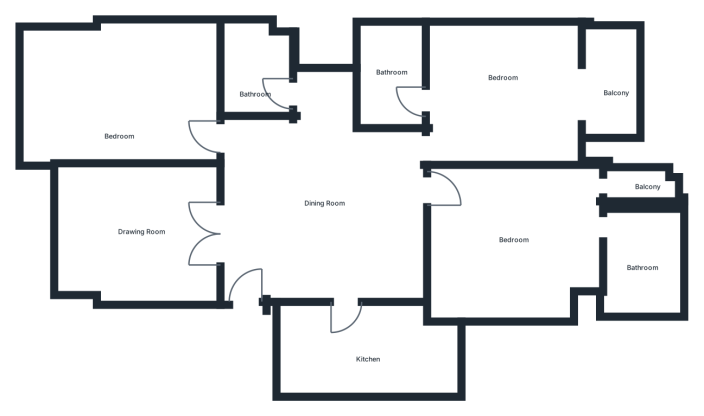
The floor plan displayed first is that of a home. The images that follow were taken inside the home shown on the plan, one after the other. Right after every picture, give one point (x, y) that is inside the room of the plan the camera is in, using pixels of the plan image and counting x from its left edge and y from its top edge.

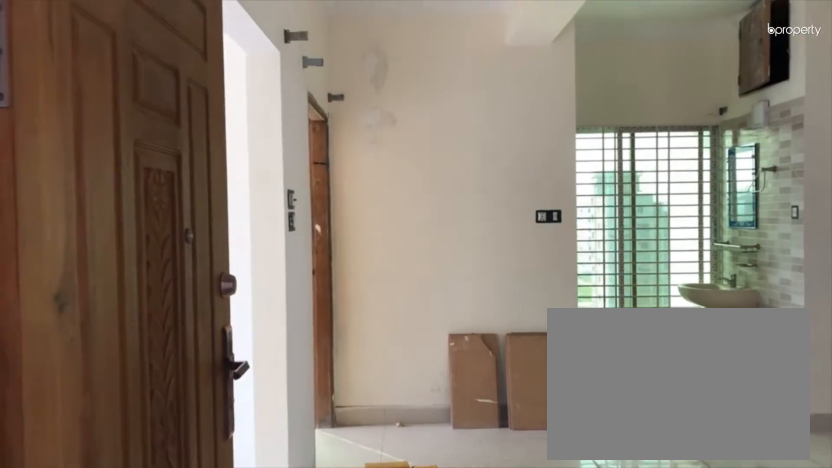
(243, 292)
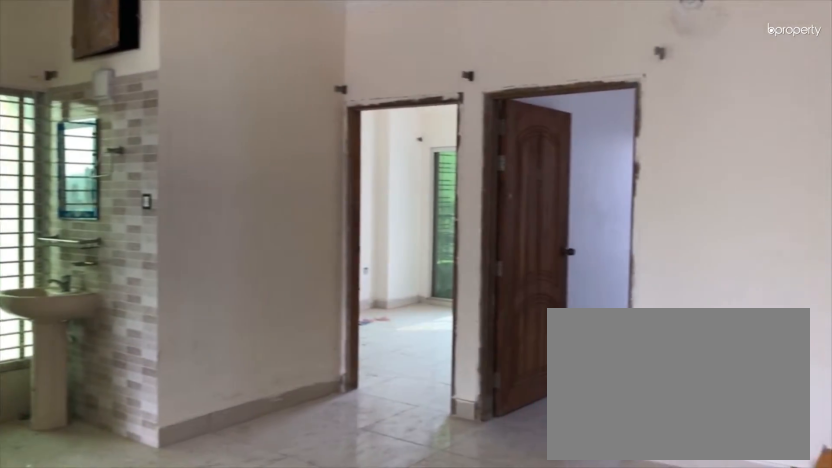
(310, 218)
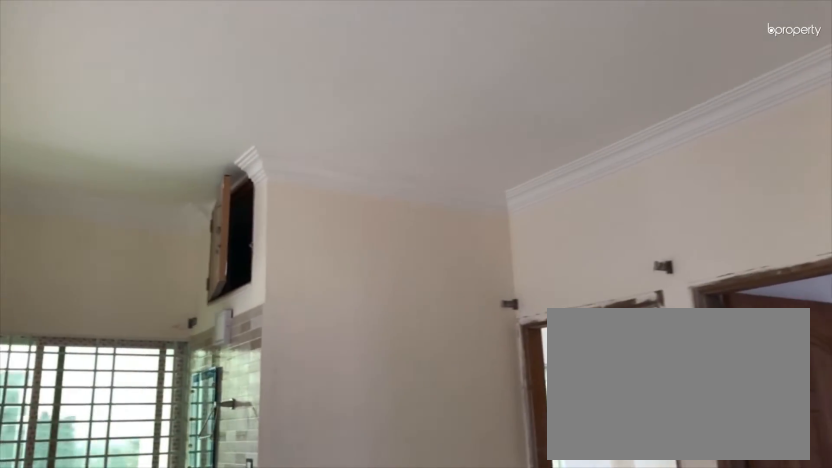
(310, 217)
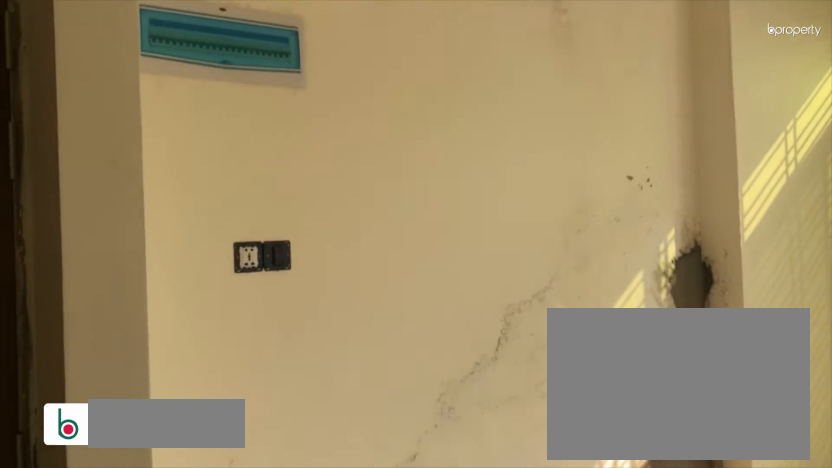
(132, 243)
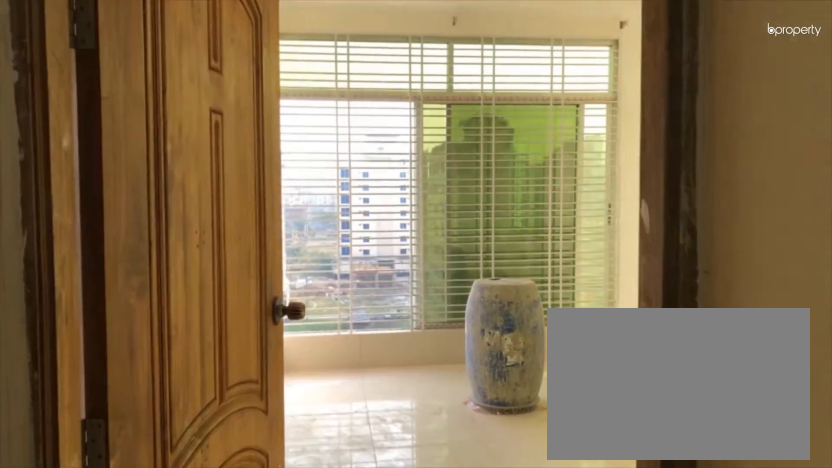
(227, 140)
